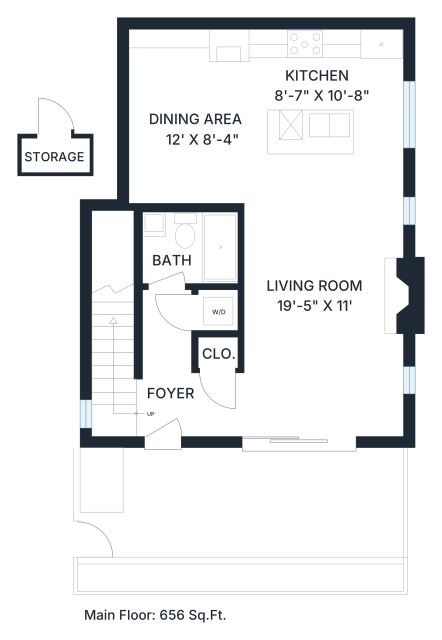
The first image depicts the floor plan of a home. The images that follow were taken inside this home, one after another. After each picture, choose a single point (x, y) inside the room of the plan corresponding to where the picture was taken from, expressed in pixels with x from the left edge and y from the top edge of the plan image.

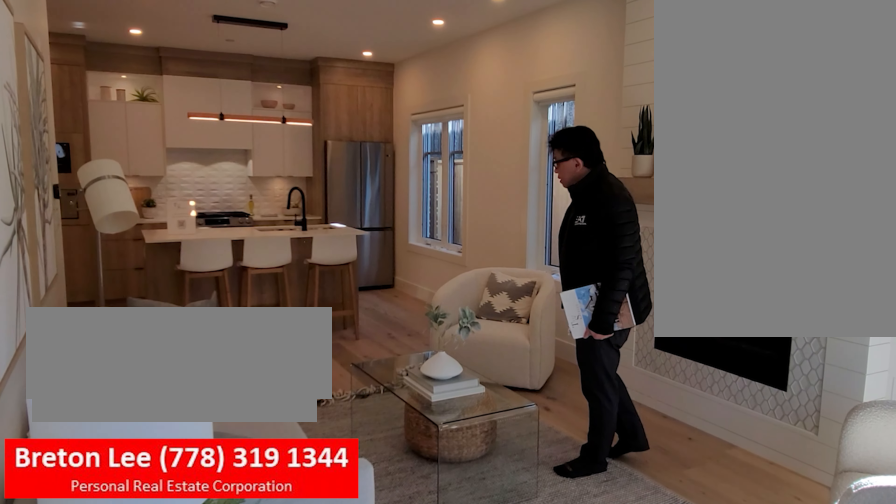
(311, 345)
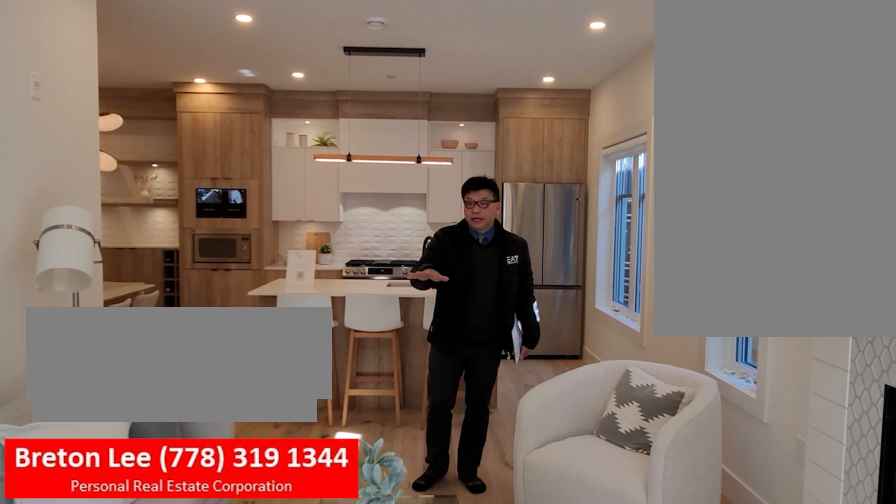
(311, 345)
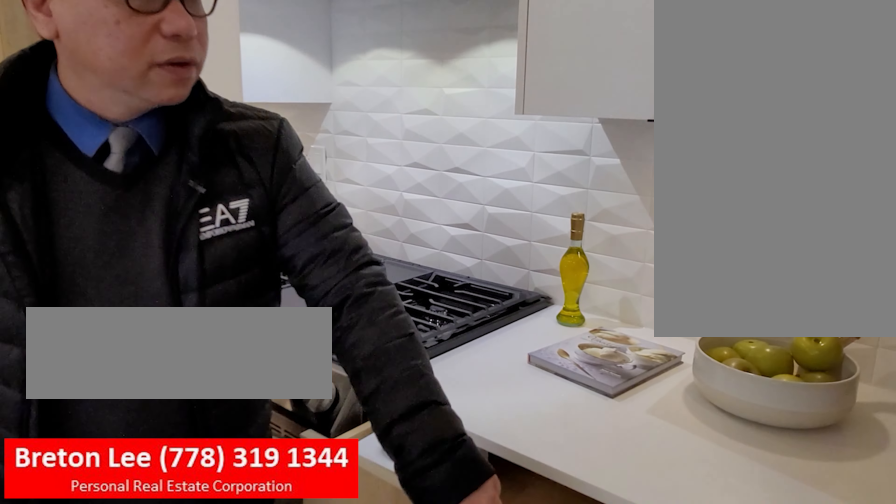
(378, 123)
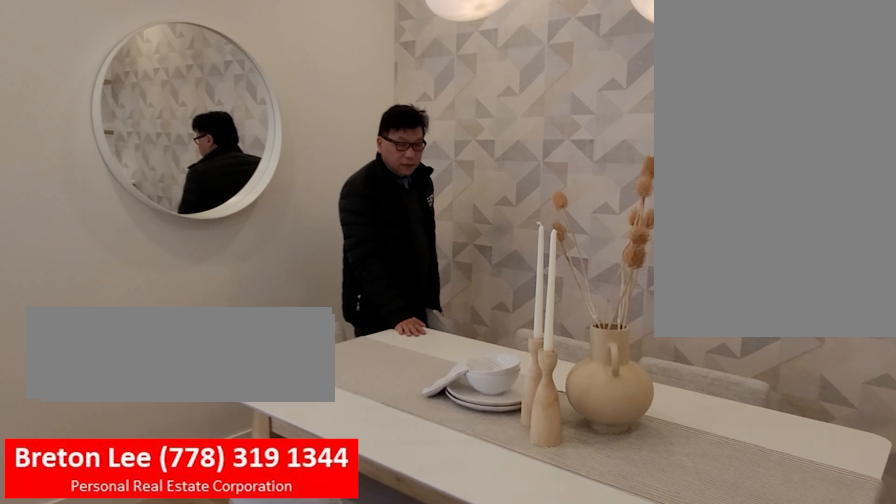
(192, 174)
